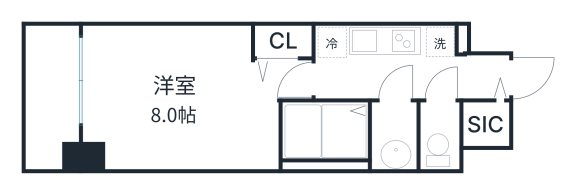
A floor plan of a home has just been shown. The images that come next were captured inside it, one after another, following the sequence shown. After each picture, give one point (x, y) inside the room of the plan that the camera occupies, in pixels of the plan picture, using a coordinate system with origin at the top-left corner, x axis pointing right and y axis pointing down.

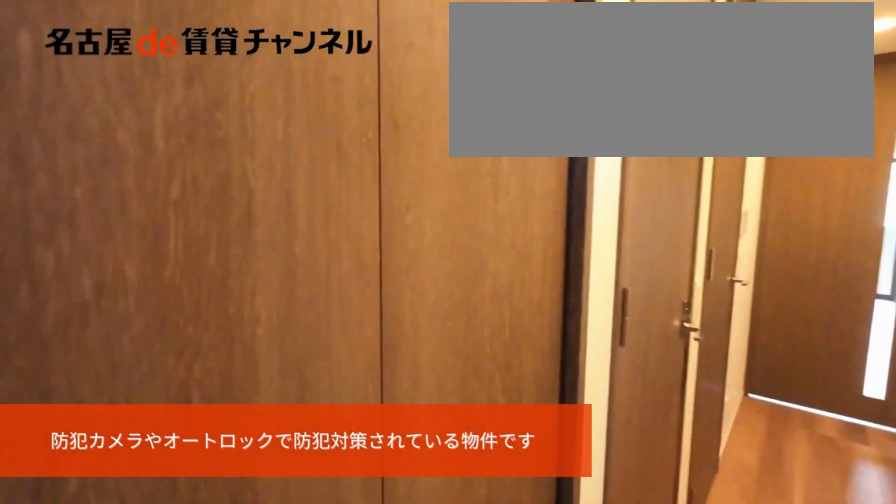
(484, 76)
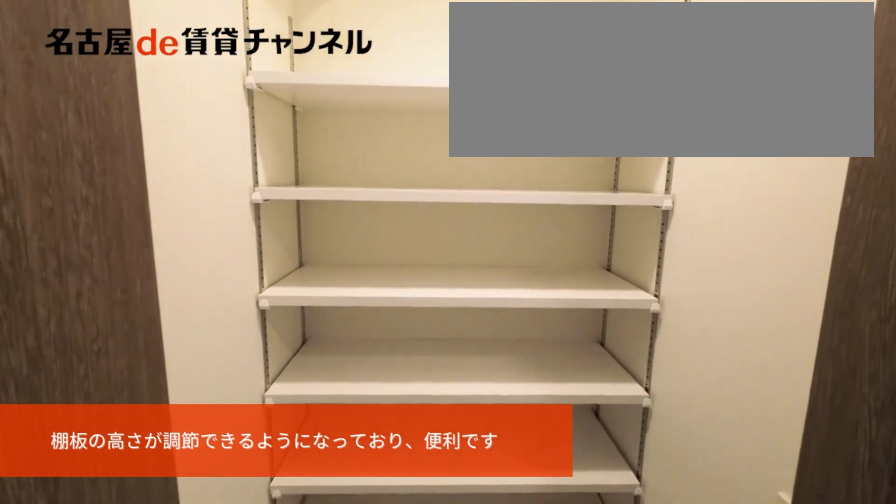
(485, 124)
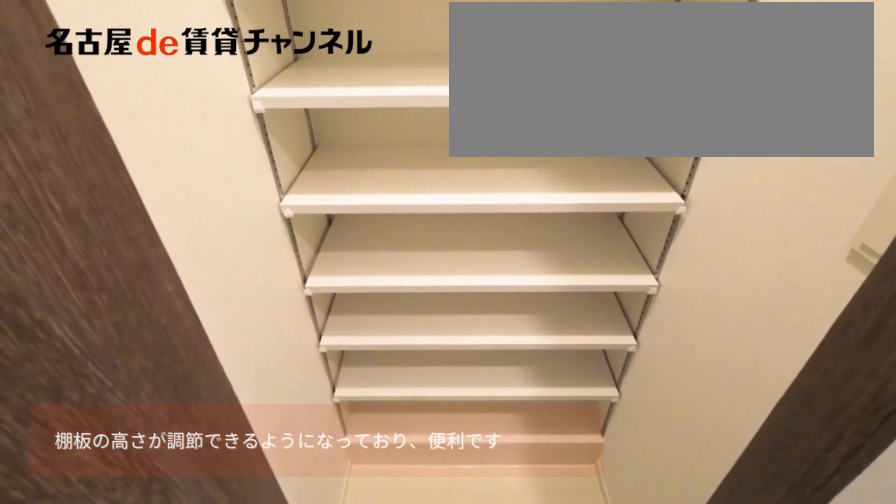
(485, 124)
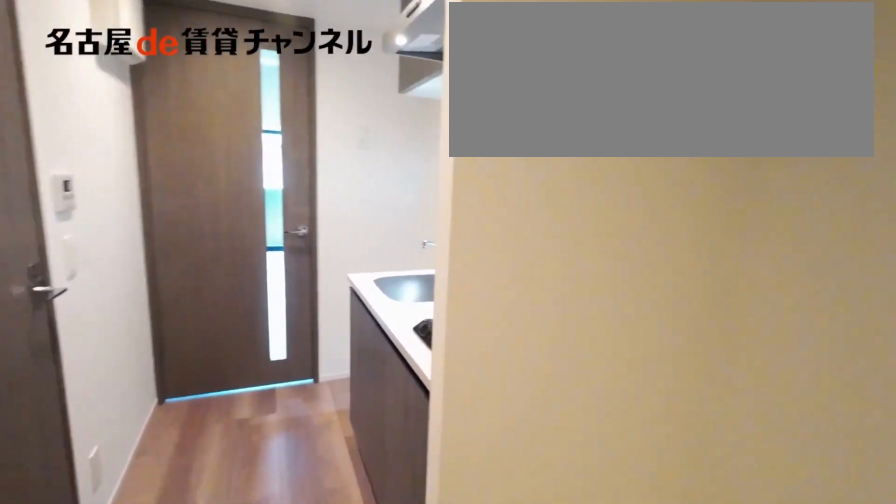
(391, 78)
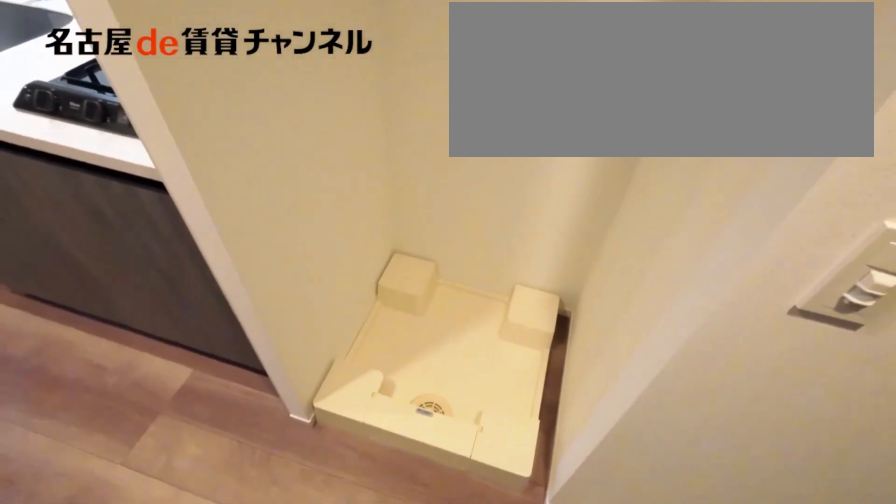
(445, 40)
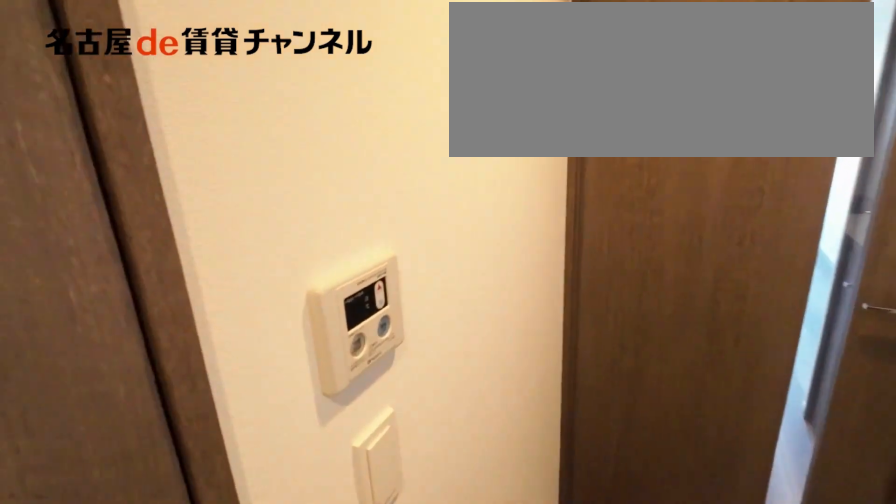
(387, 78)
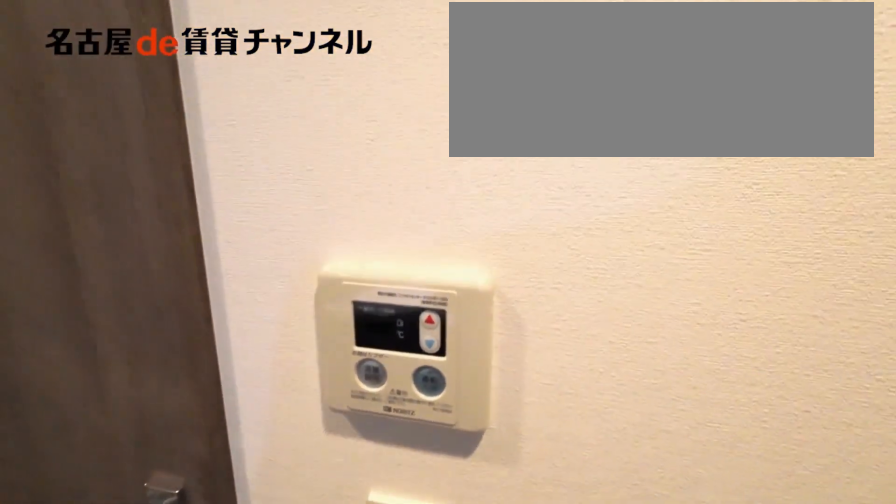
(387, 78)
